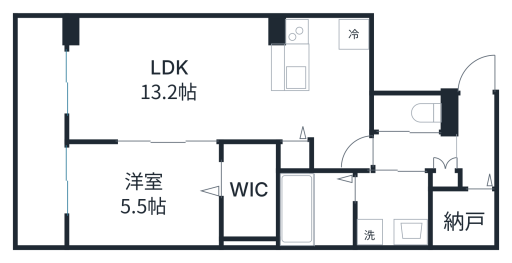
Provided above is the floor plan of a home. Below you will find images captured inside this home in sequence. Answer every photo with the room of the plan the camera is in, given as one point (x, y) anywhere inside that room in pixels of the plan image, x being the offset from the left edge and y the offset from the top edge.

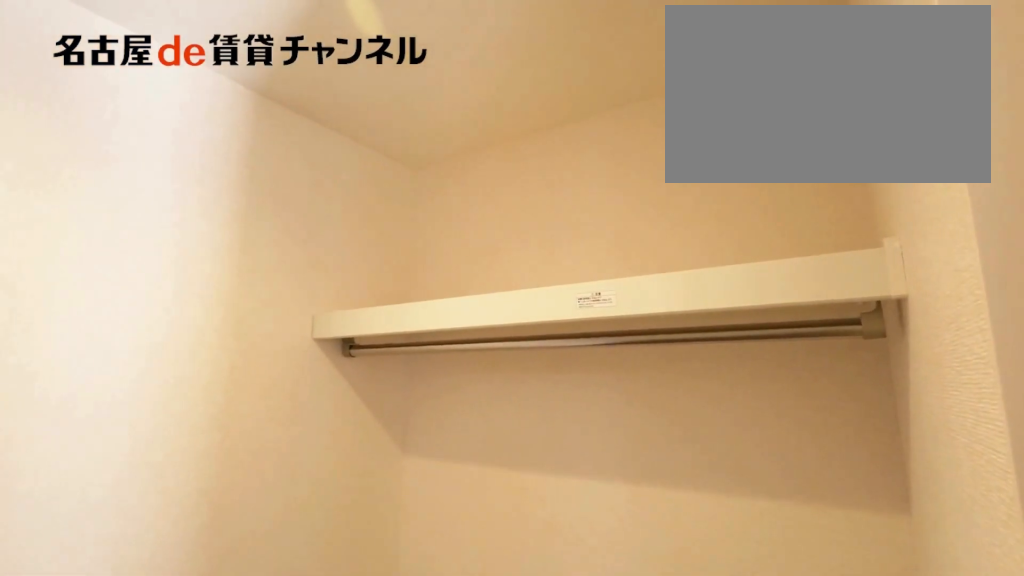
(247, 192)
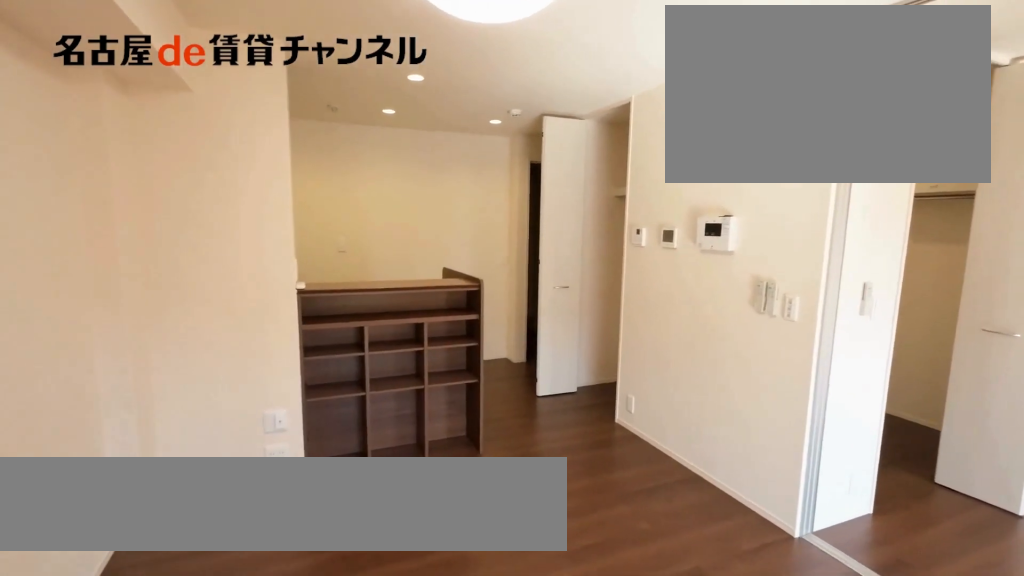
(194, 85)
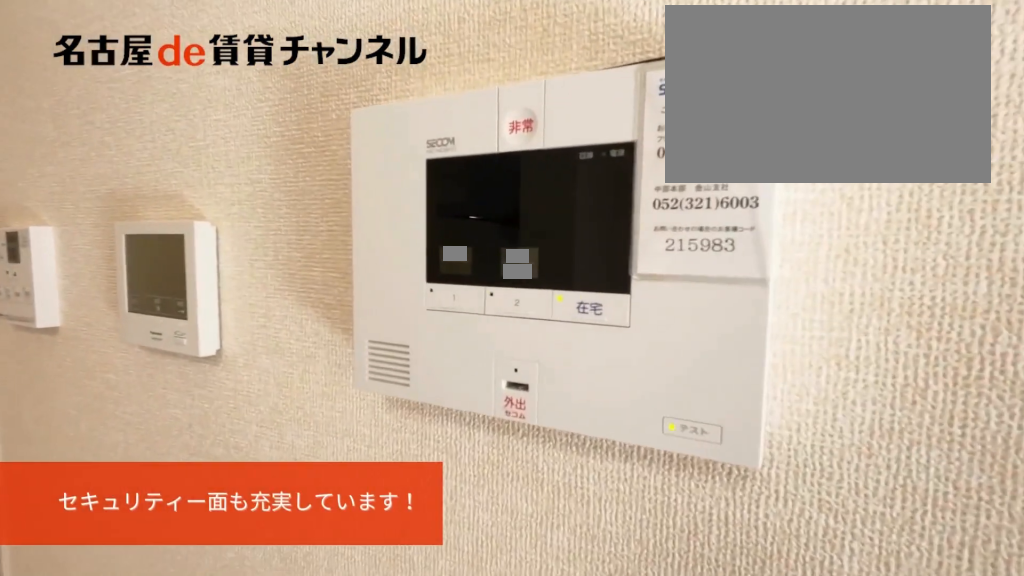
(194, 85)
